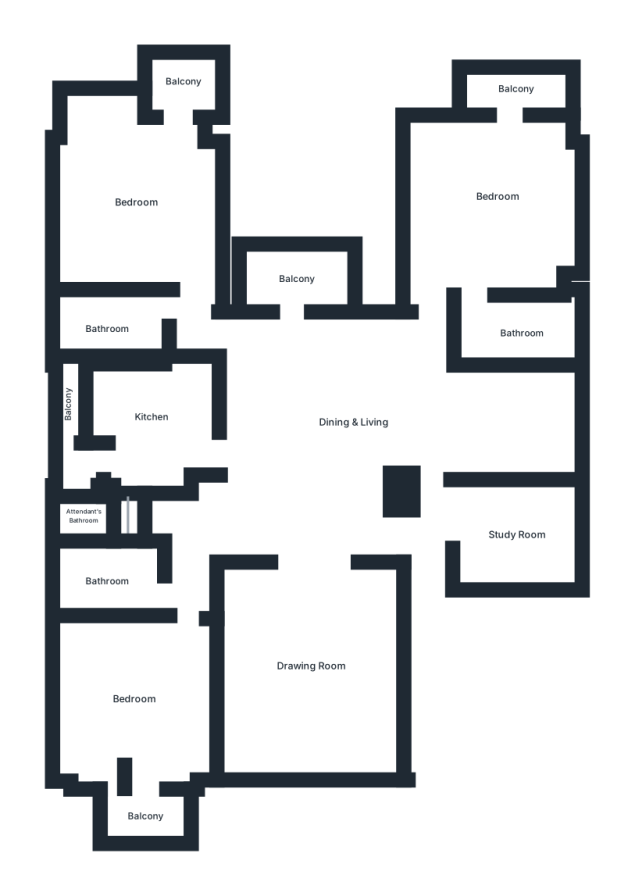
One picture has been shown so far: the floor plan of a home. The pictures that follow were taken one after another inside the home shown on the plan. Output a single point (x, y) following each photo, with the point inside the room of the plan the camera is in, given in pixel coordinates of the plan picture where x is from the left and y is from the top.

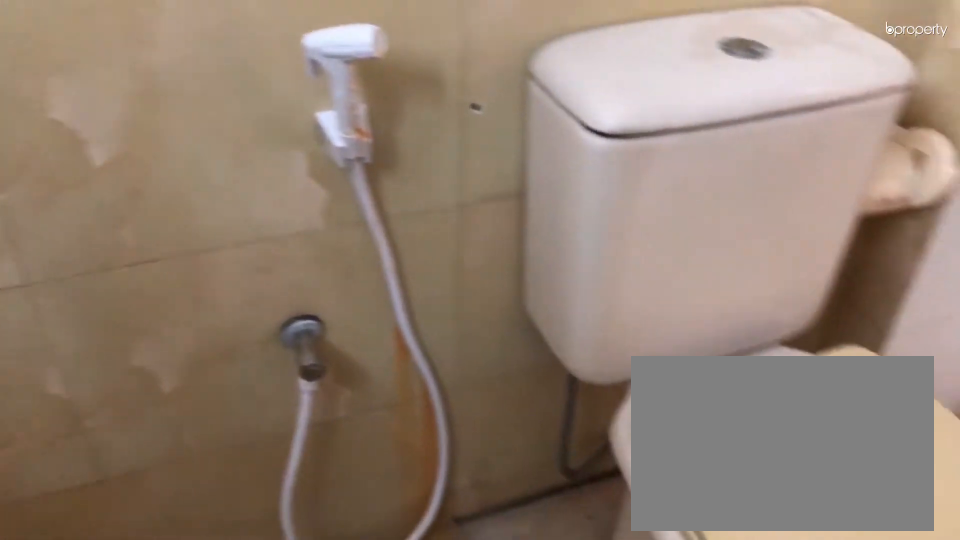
(110, 577)
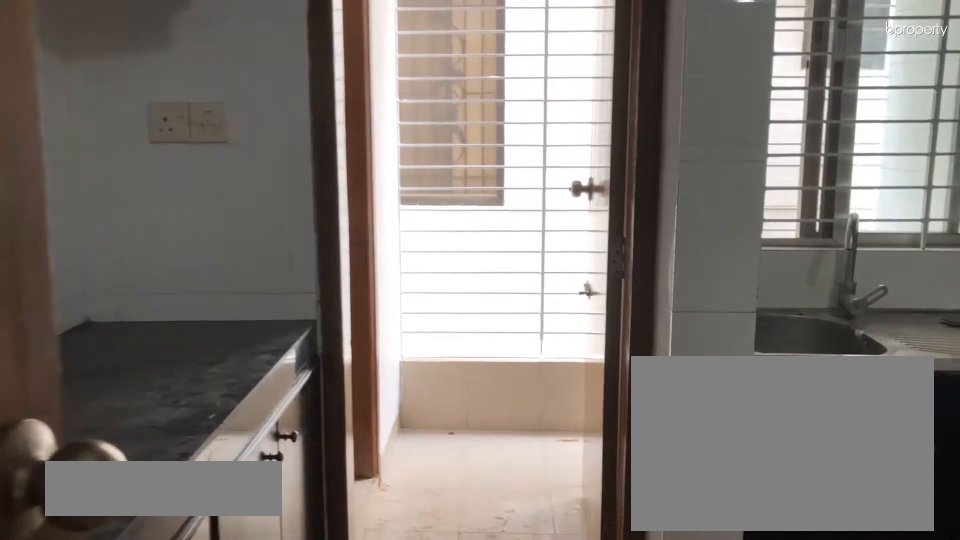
(153, 425)
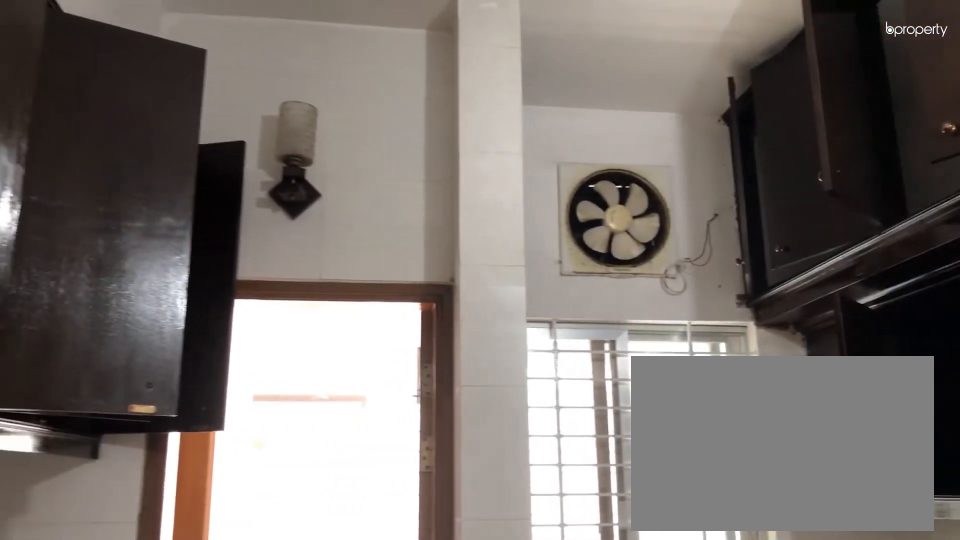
(153, 425)
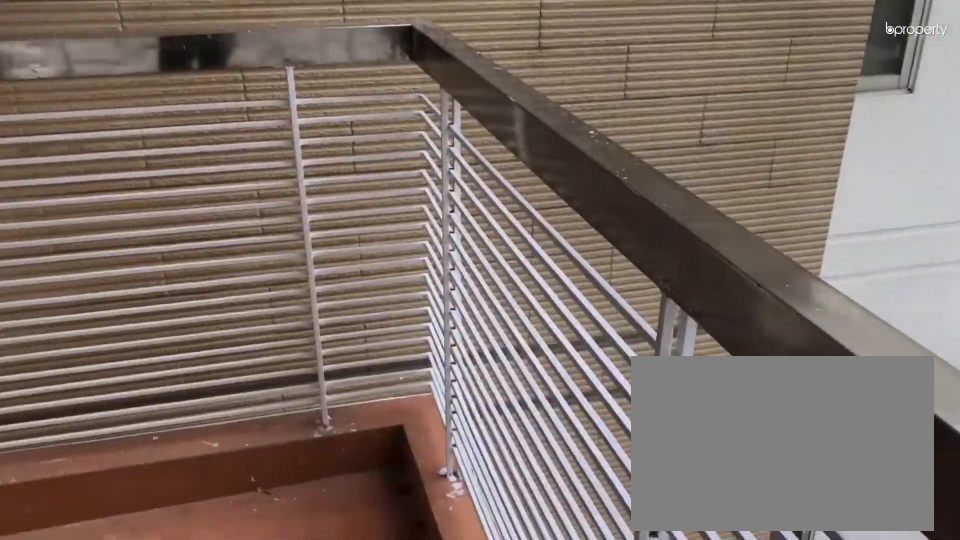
(289, 271)
